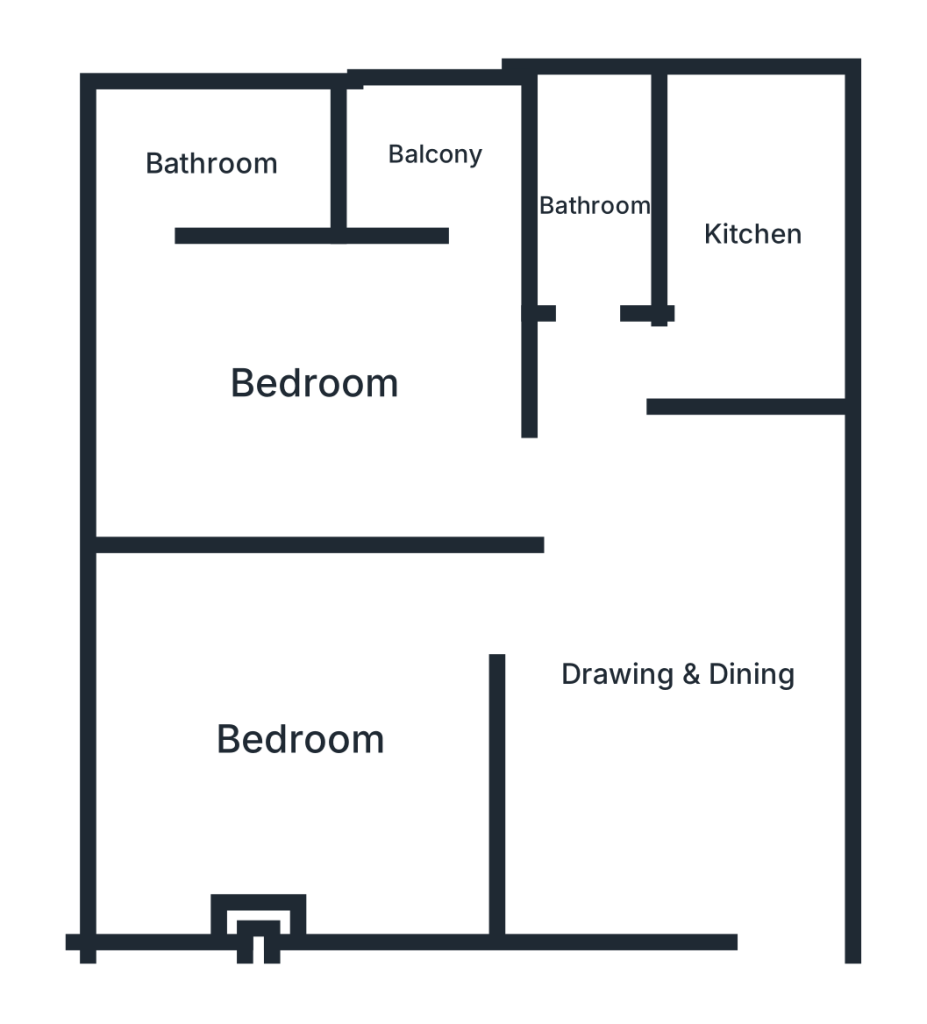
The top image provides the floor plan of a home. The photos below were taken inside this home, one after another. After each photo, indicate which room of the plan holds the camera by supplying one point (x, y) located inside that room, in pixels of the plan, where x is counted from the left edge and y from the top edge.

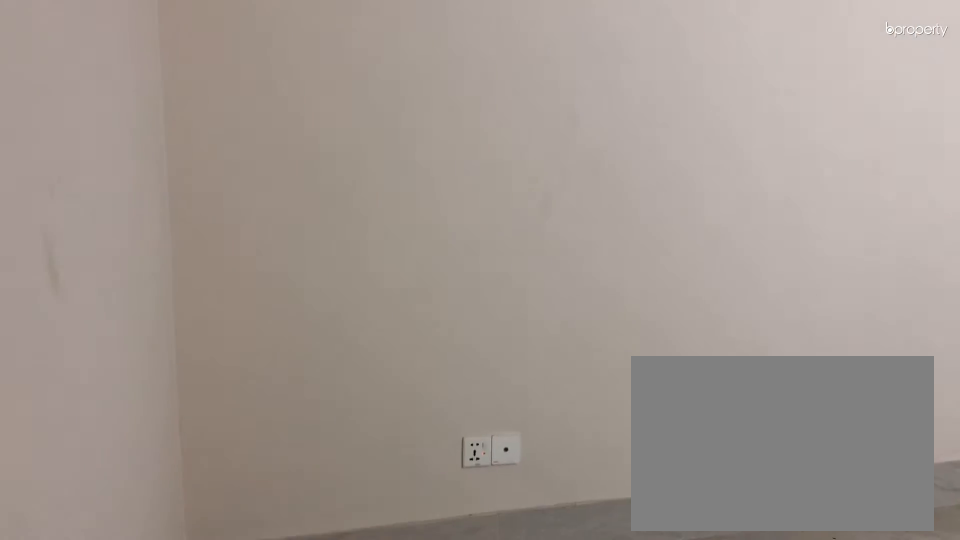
(676, 677)
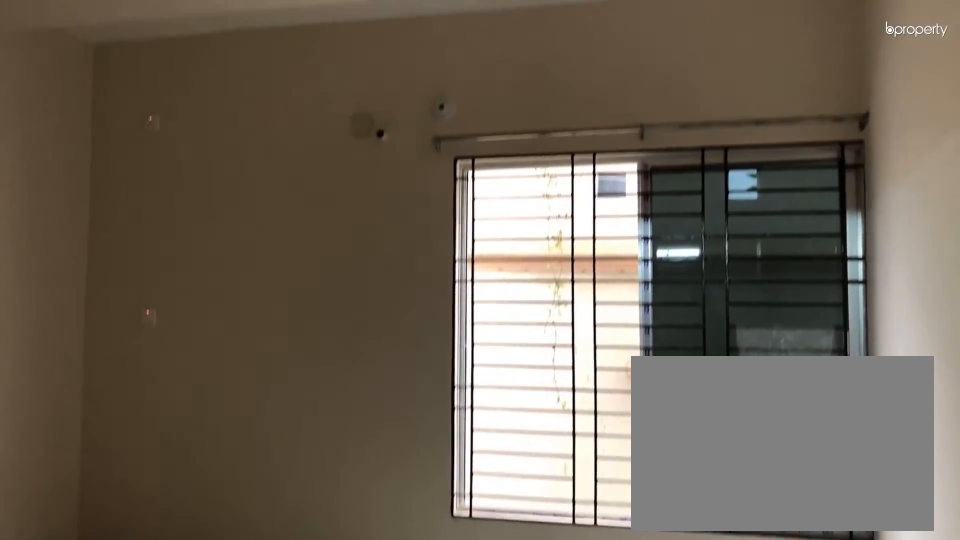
(297, 738)
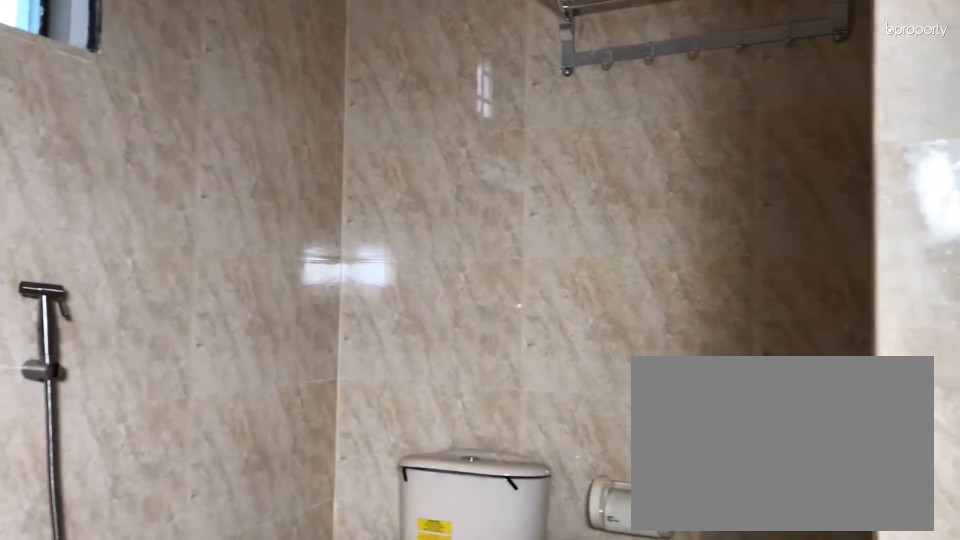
(210, 164)
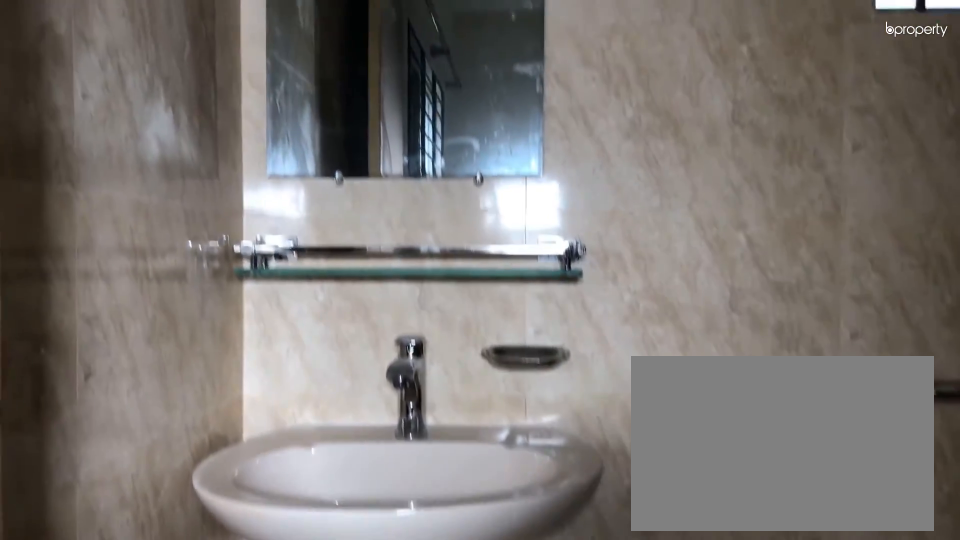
(210, 164)
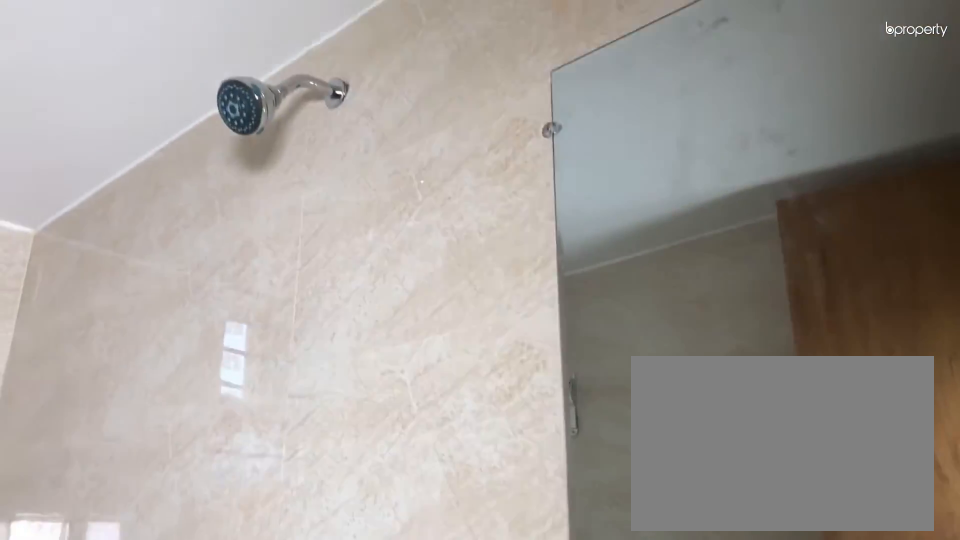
(591, 207)
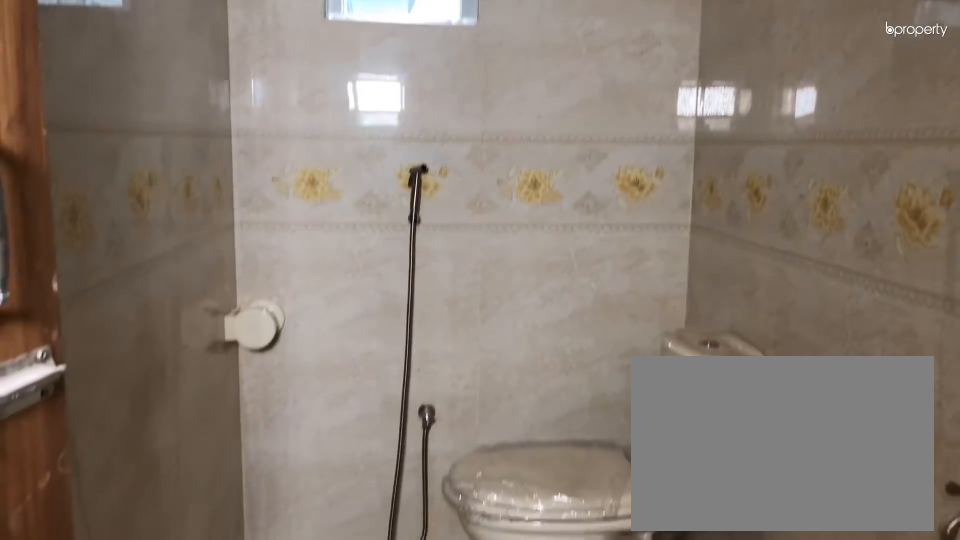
(591, 207)
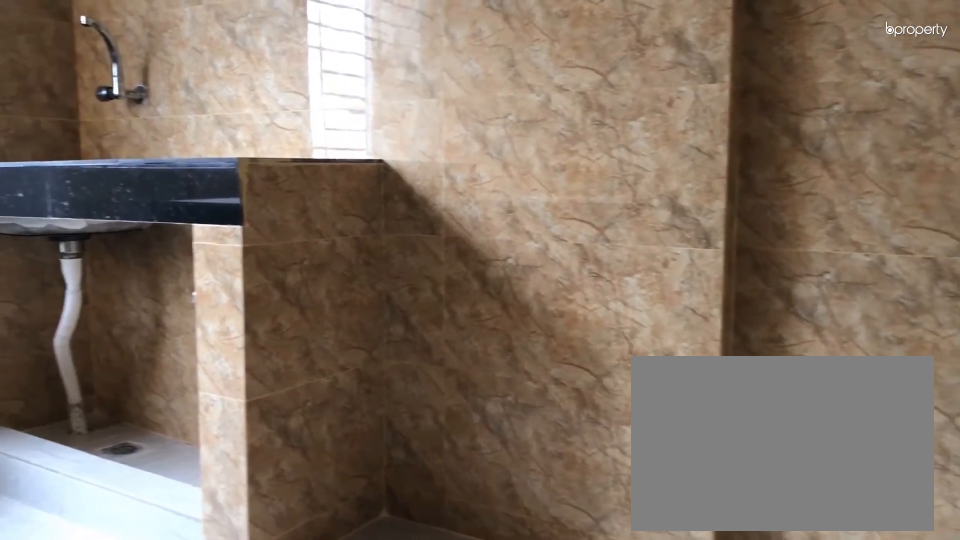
(751, 233)
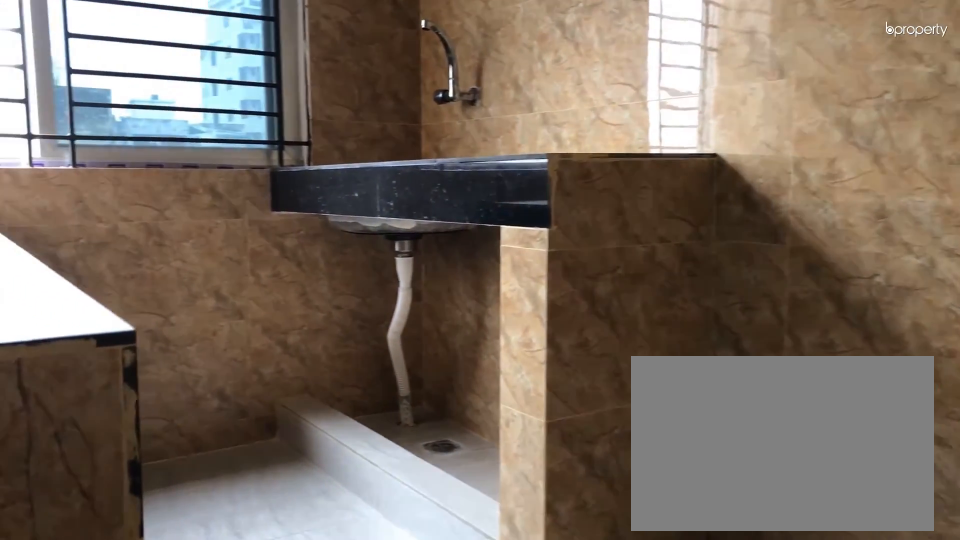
(751, 233)
